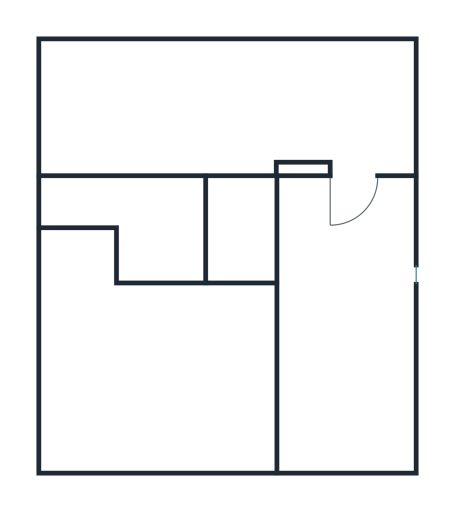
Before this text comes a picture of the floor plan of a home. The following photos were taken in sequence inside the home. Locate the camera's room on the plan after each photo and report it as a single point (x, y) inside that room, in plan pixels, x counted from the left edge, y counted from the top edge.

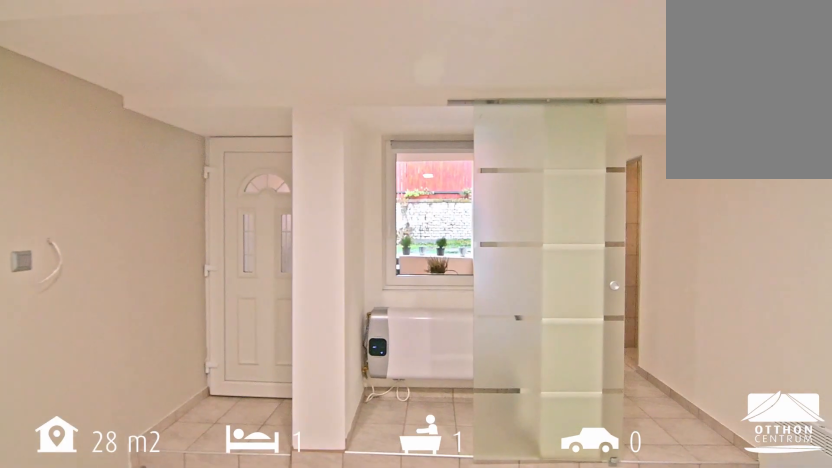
(203, 111)
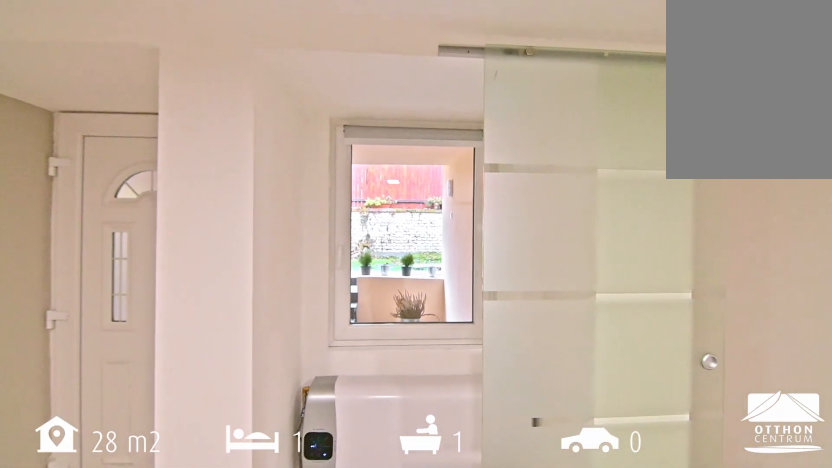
(202, 110)
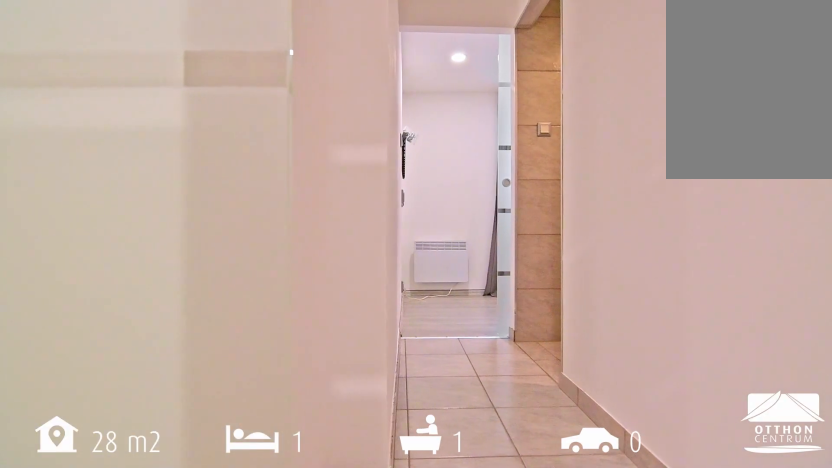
(245, 230)
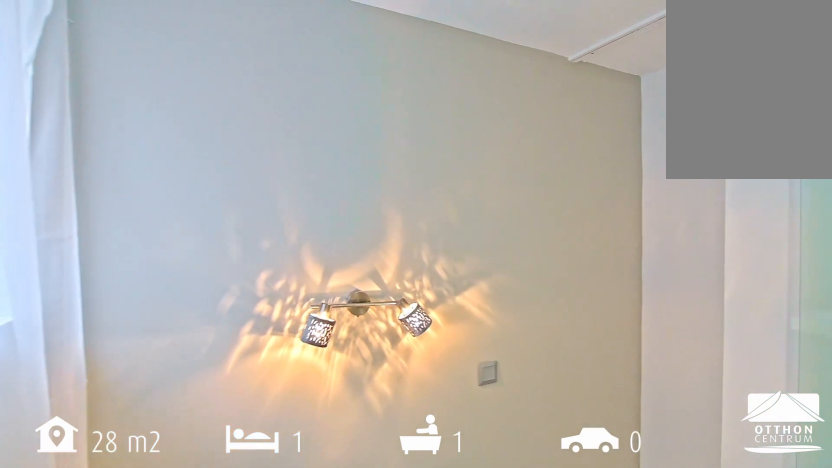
(142, 395)
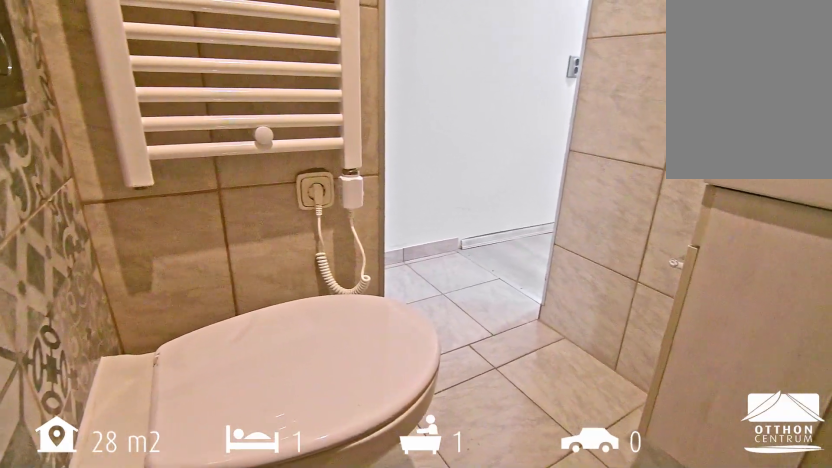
(161, 226)
